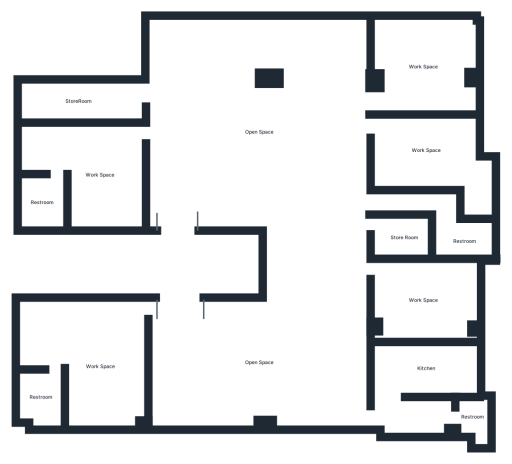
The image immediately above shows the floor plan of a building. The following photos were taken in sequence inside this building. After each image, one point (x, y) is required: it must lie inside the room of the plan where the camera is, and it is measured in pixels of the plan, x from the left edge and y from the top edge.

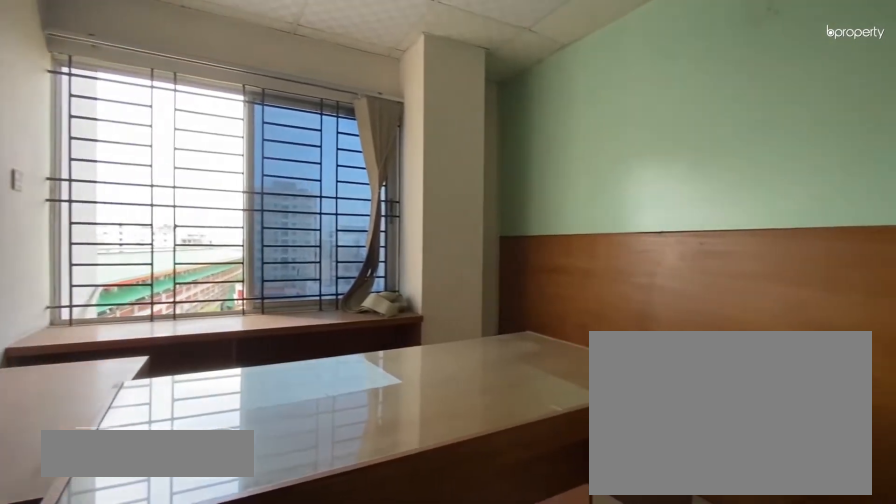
(422, 299)
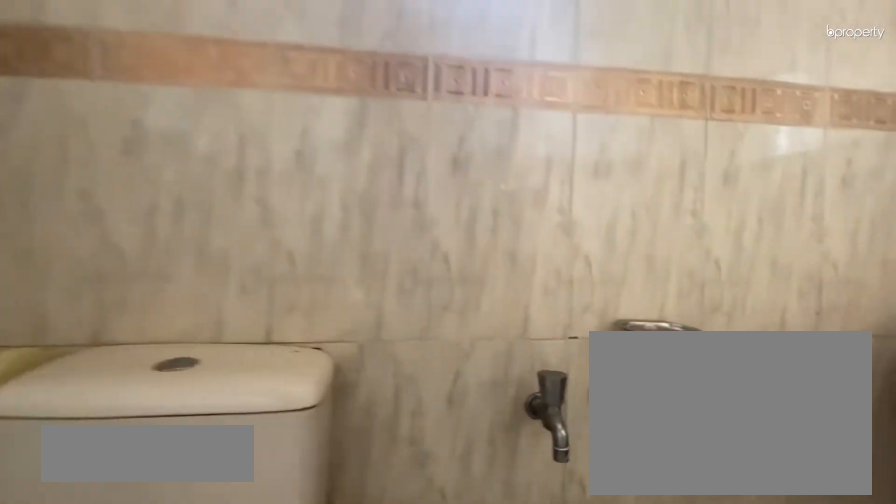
(472, 416)
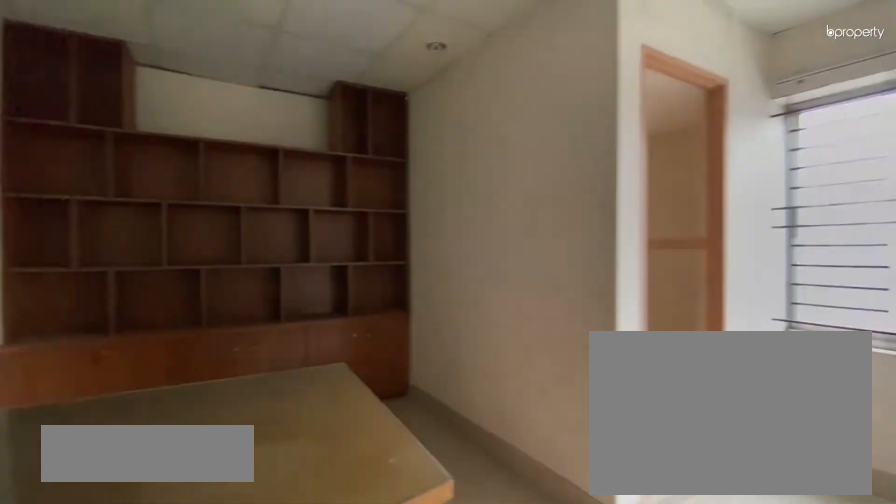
(99, 367)
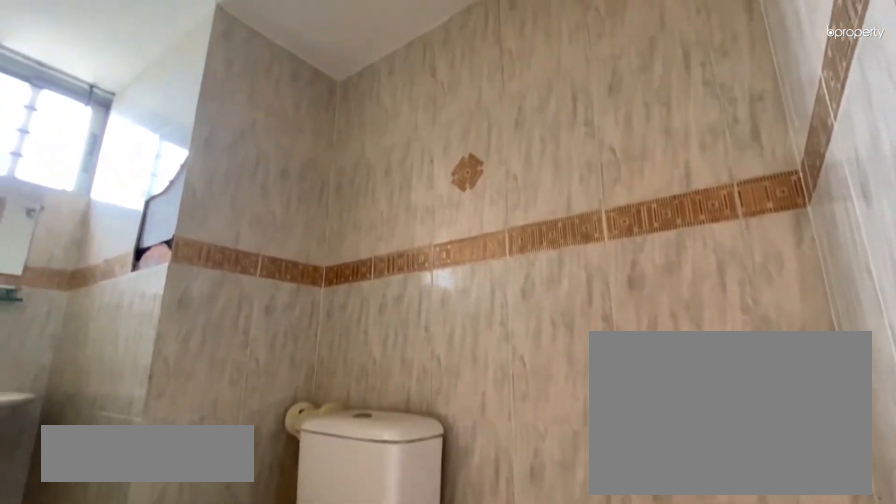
(41, 396)
